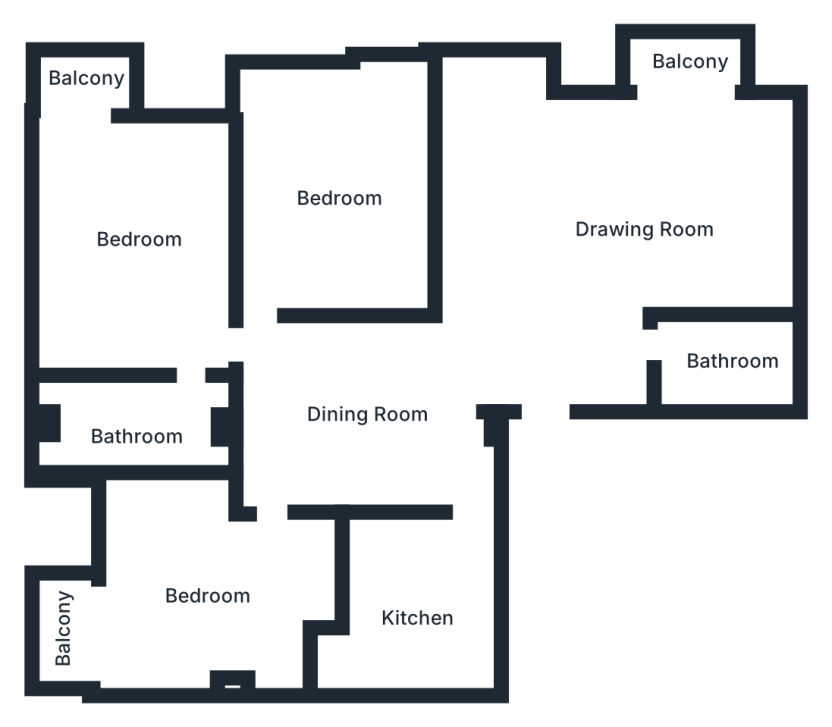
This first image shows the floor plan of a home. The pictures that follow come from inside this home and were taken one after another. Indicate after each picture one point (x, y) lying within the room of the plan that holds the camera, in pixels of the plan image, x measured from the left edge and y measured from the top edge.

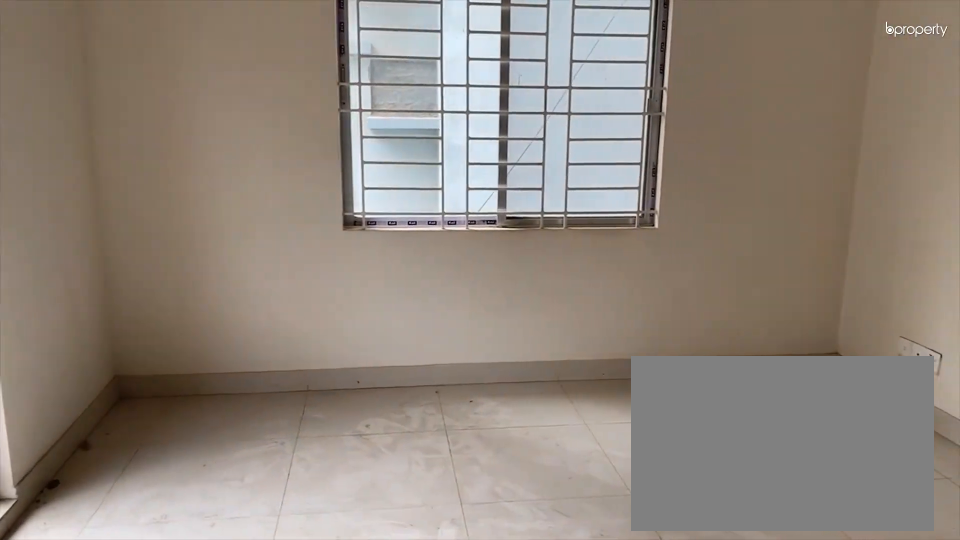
(640, 223)
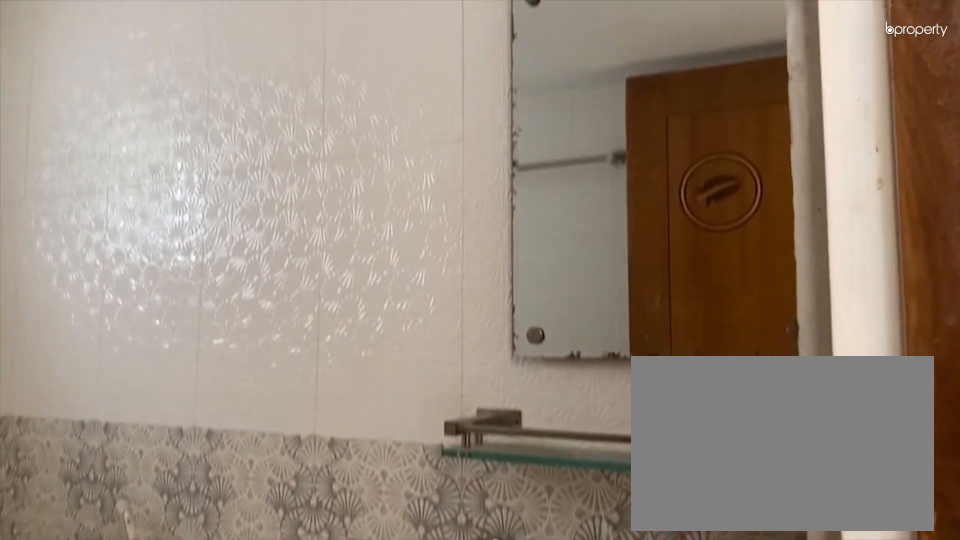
(729, 345)
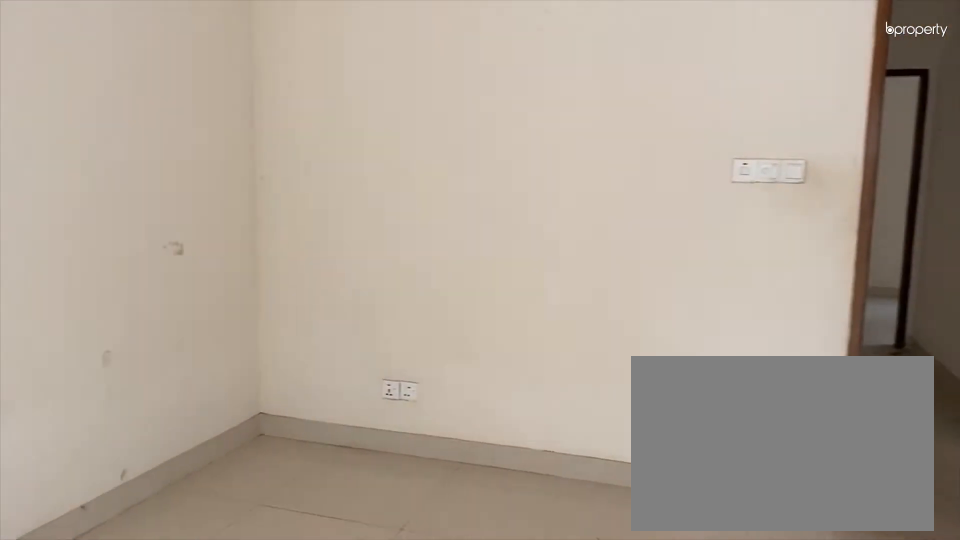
(345, 199)
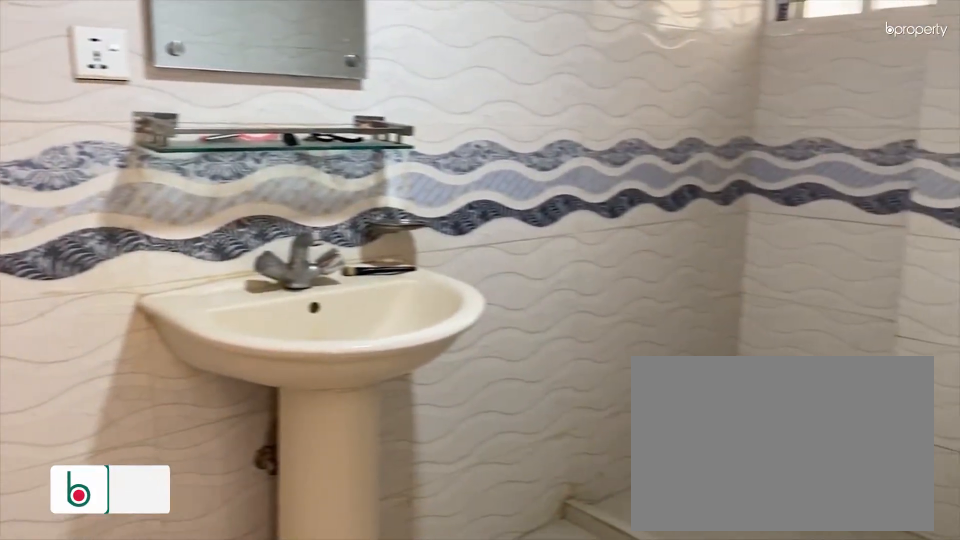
(139, 431)
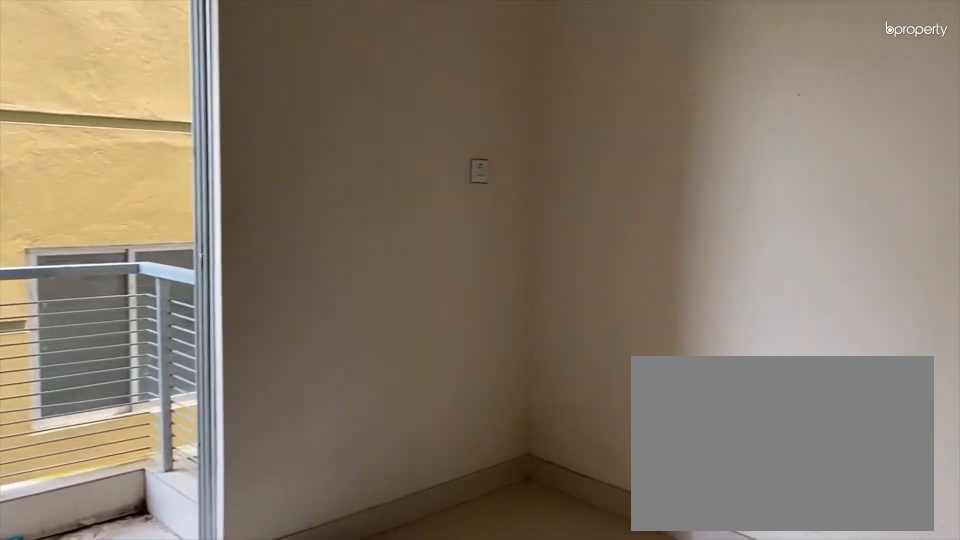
(215, 593)
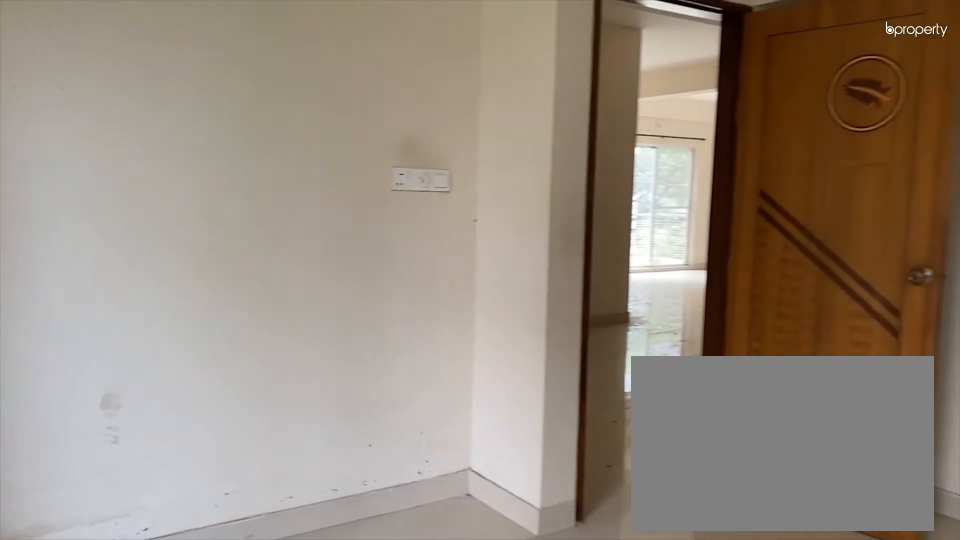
(215, 593)
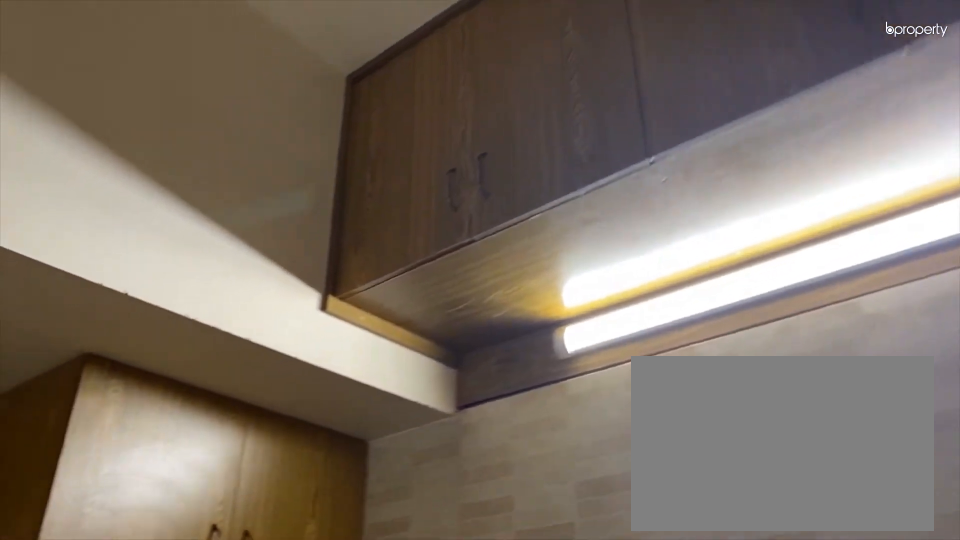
(419, 614)
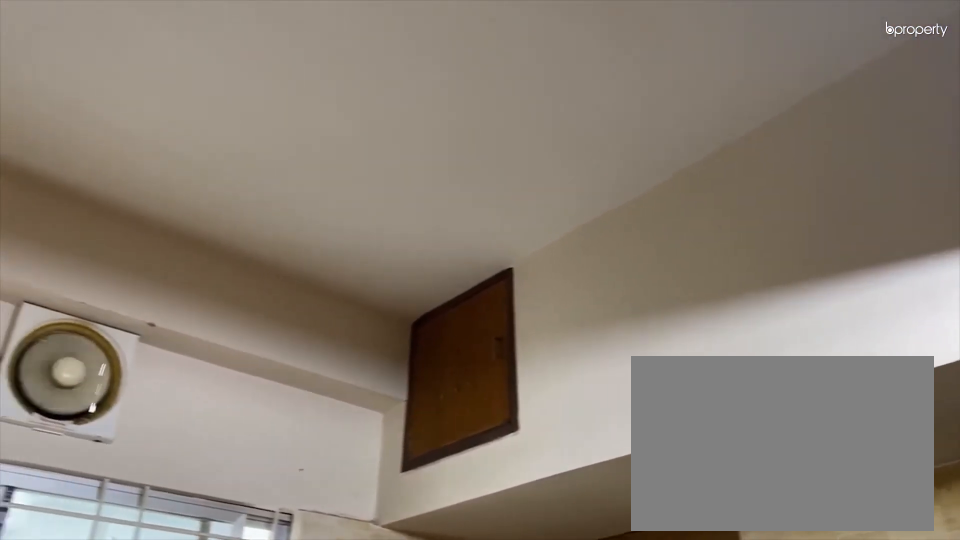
(419, 614)
